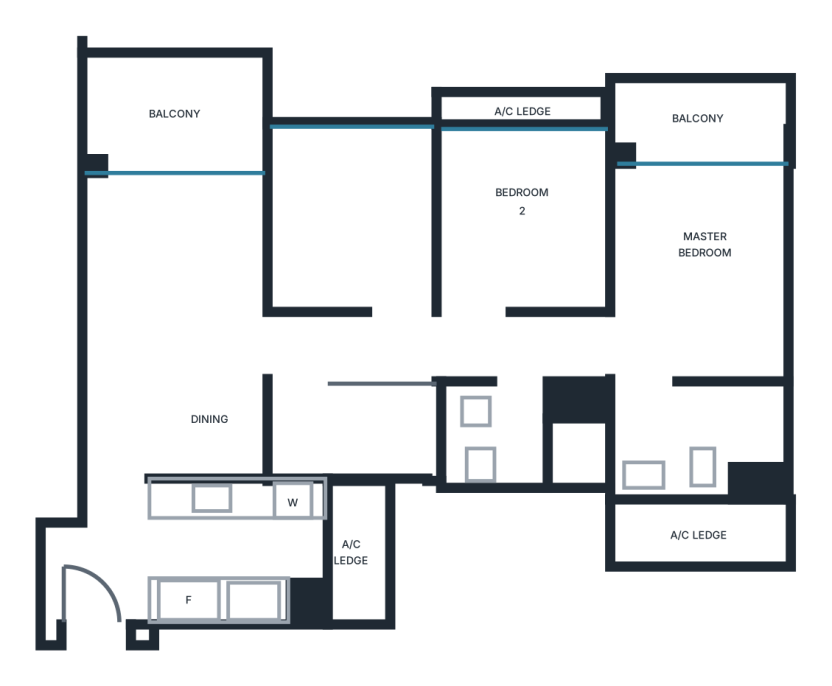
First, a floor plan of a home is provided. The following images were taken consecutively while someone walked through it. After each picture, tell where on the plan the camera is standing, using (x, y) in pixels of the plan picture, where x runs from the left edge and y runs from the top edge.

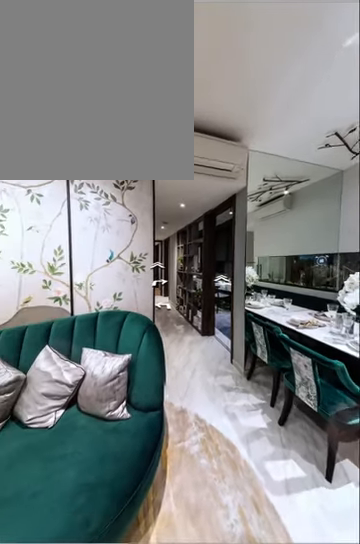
(191, 277)
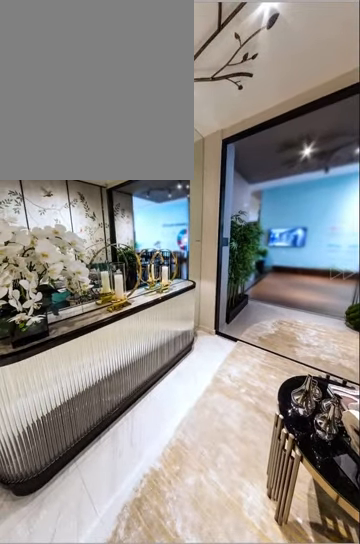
(173, 231)
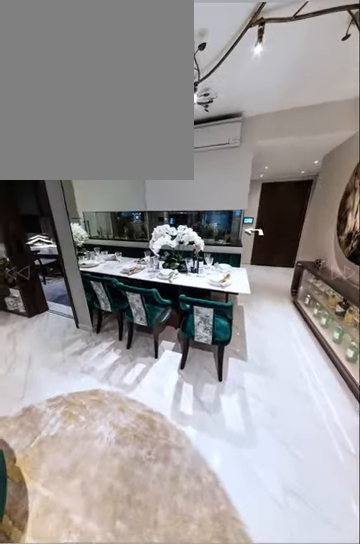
(164, 280)
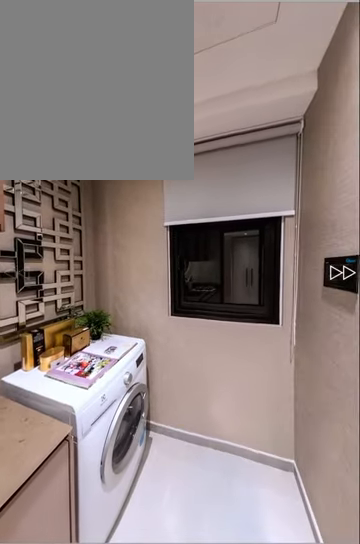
(243, 532)
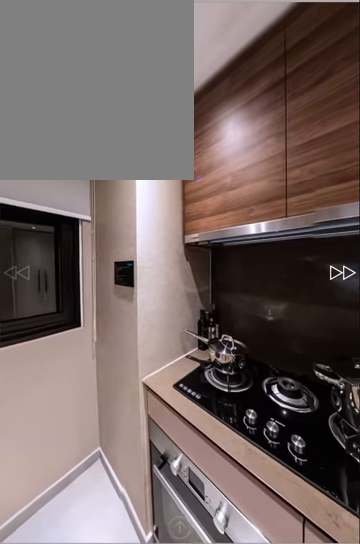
(250, 559)
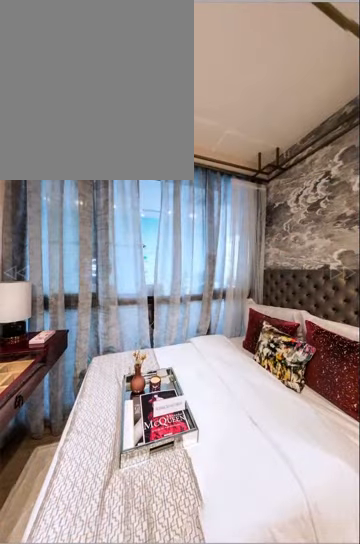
(486, 235)
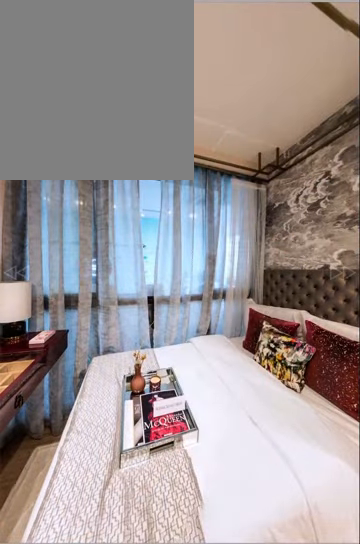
(486, 235)
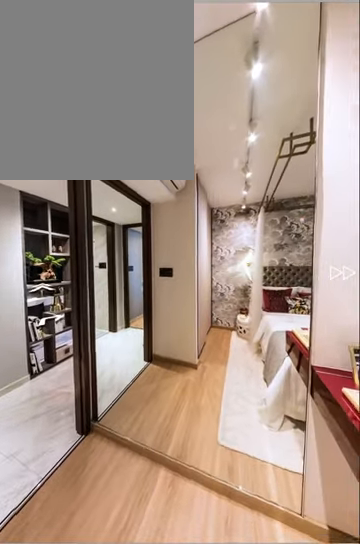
(446, 265)
